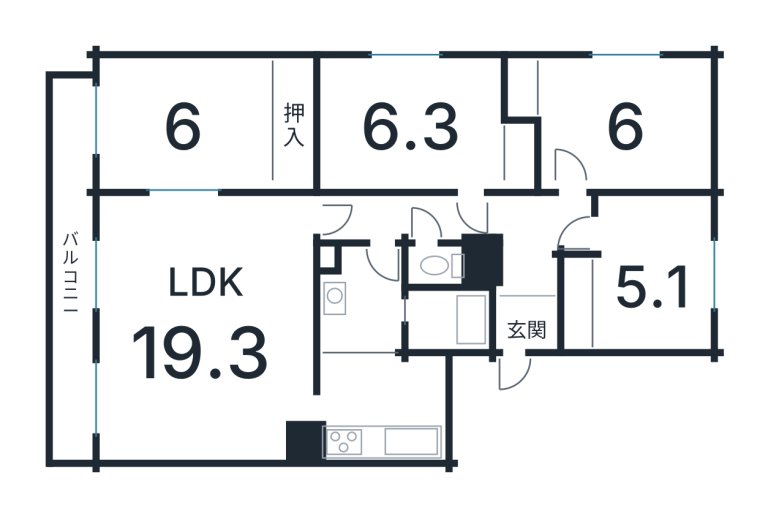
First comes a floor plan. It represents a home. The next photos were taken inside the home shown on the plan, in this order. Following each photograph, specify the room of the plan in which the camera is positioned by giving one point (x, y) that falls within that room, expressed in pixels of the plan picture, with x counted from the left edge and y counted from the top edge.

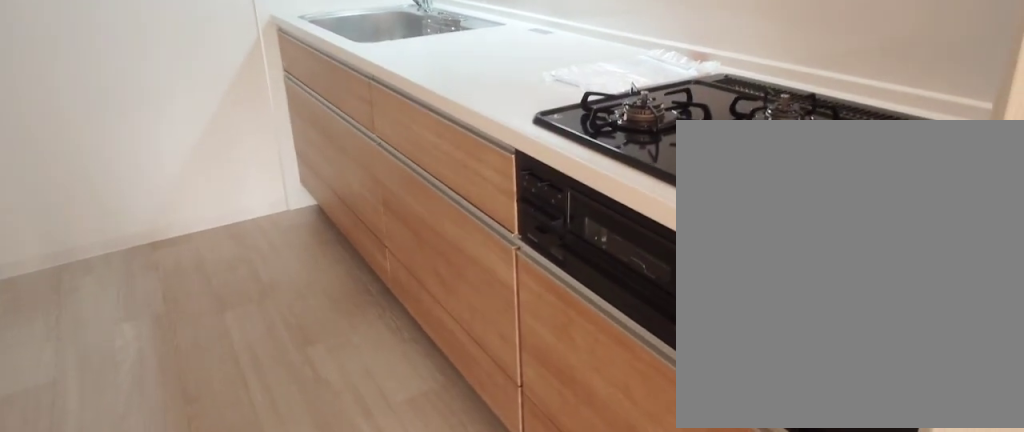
(370, 414)
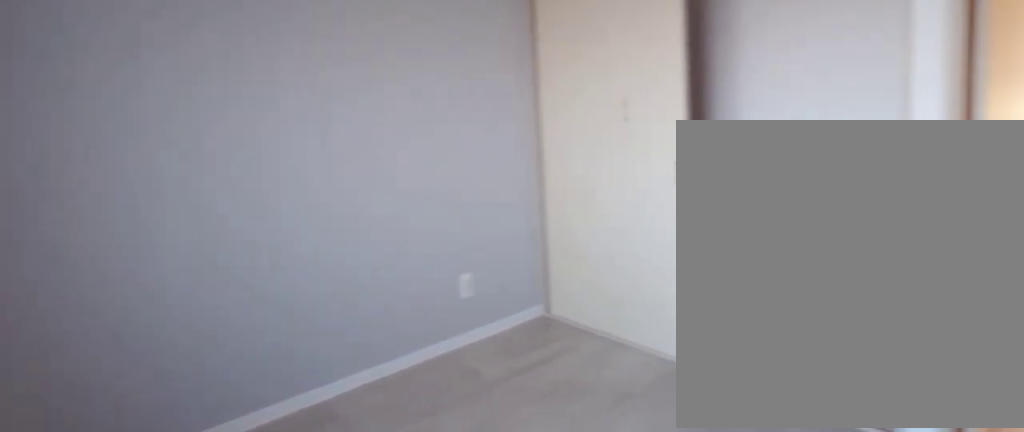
(643, 286)
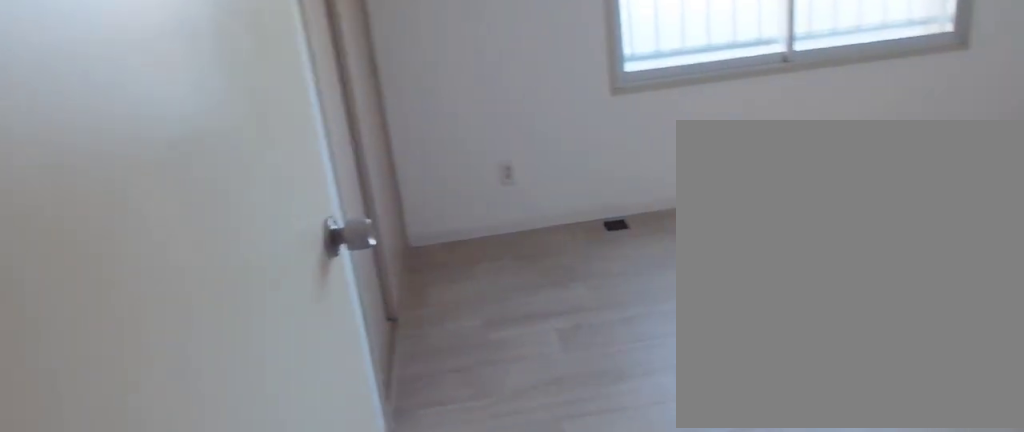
(616, 132)
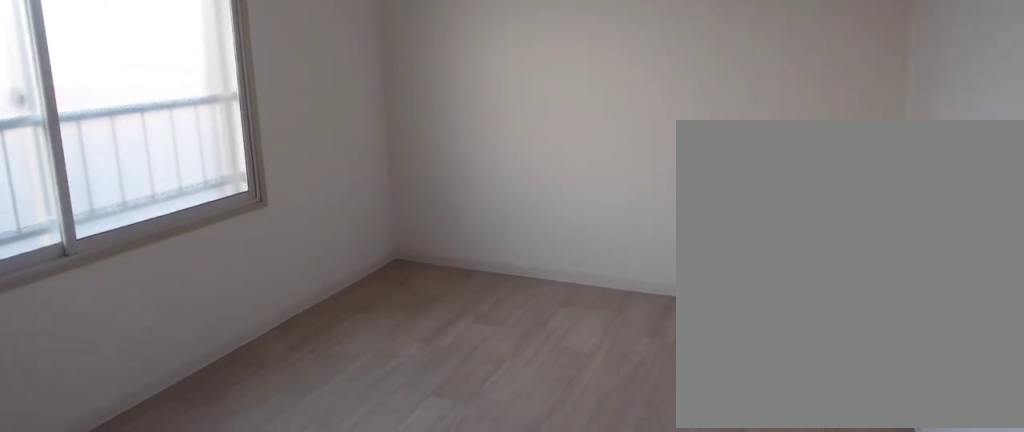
(616, 132)
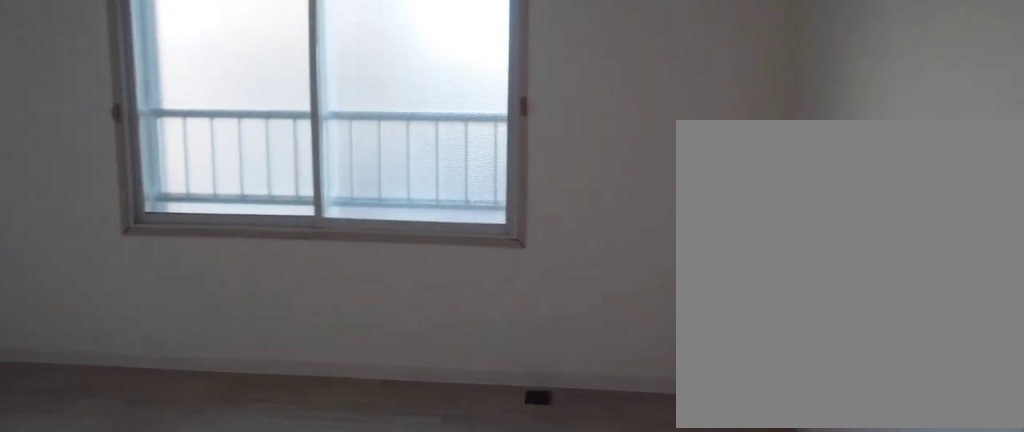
(397, 132)
